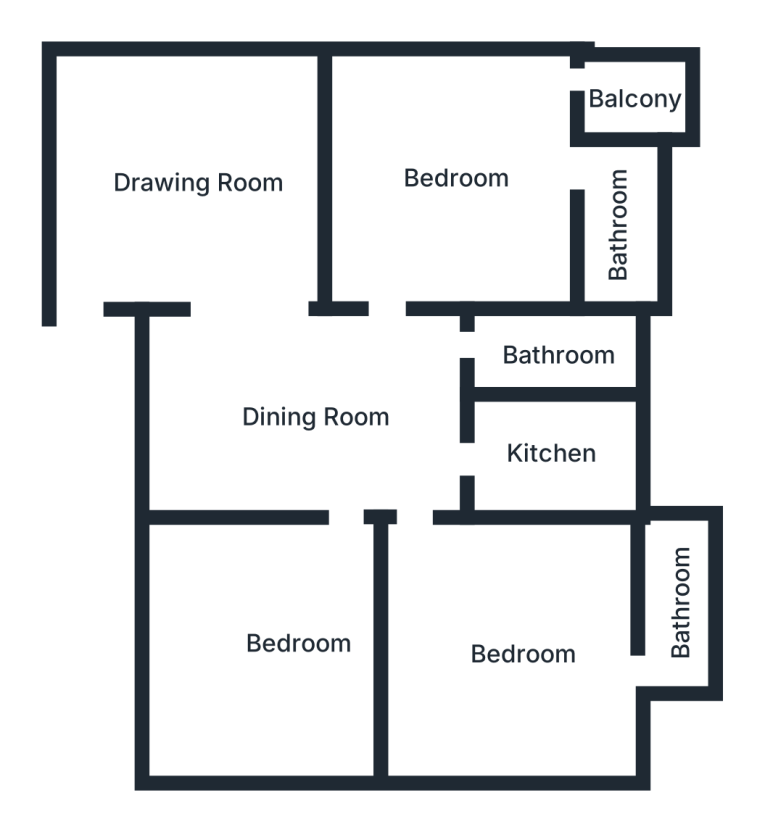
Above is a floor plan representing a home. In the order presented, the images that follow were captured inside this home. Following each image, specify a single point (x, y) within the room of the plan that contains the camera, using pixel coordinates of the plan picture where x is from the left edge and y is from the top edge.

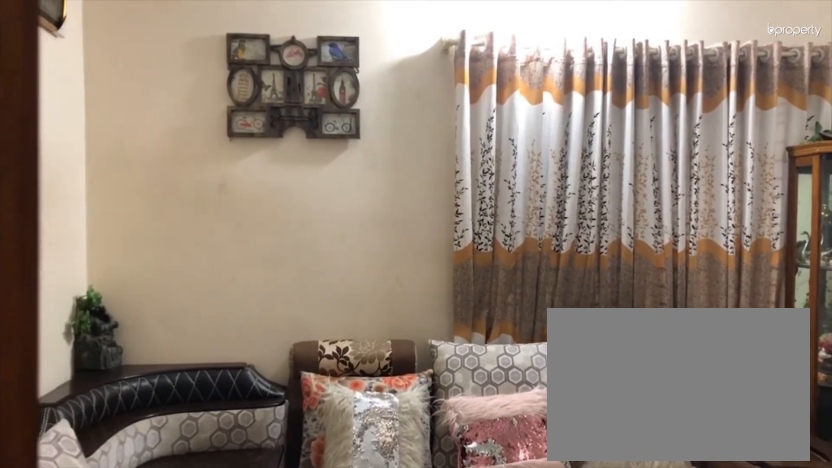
(190, 198)
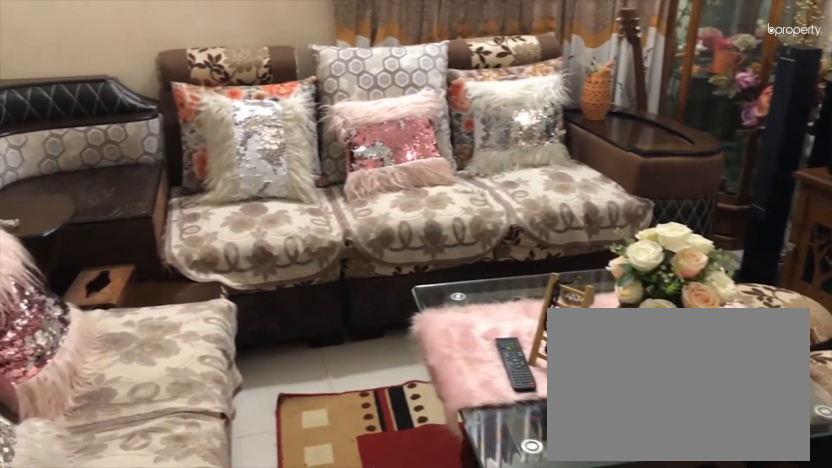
(193, 196)
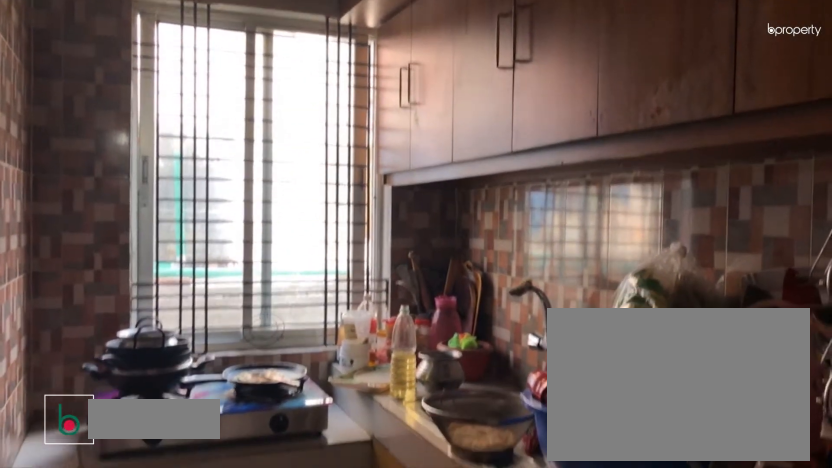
(552, 448)
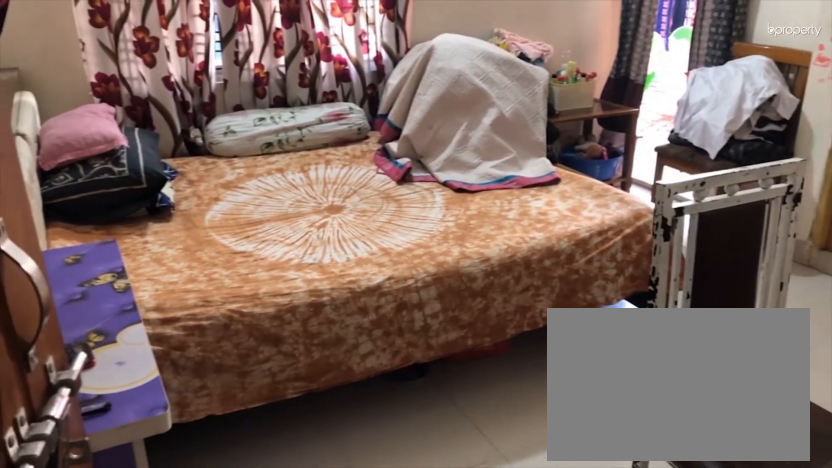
(456, 175)
